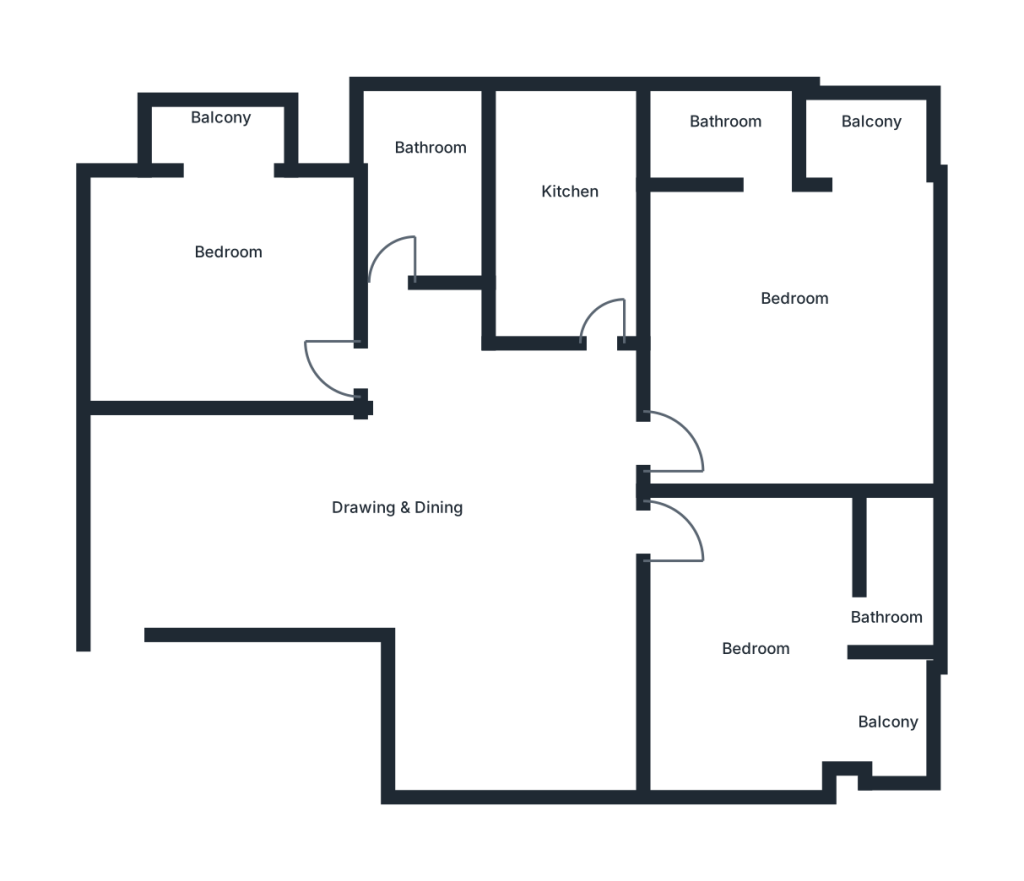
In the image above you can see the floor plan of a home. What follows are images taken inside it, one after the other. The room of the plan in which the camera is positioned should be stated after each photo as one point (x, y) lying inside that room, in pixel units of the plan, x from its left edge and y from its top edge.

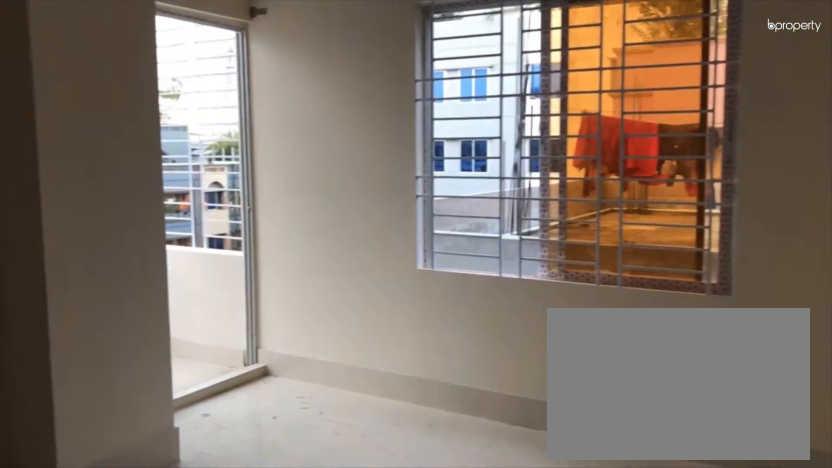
(783, 297)
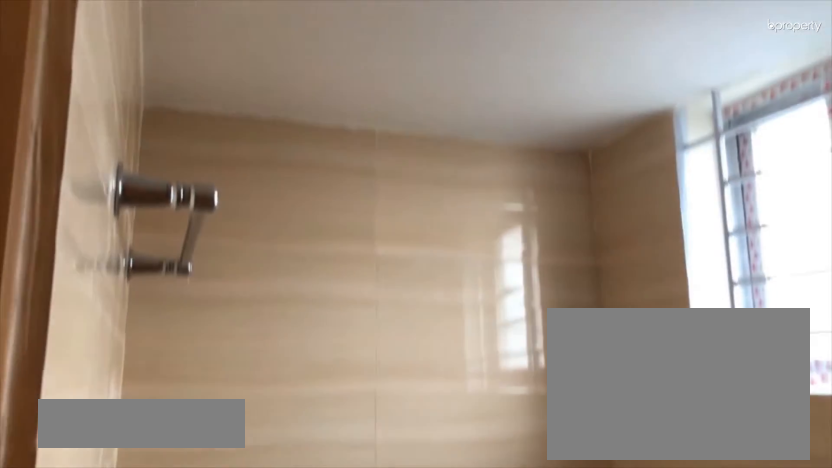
(710, 129)
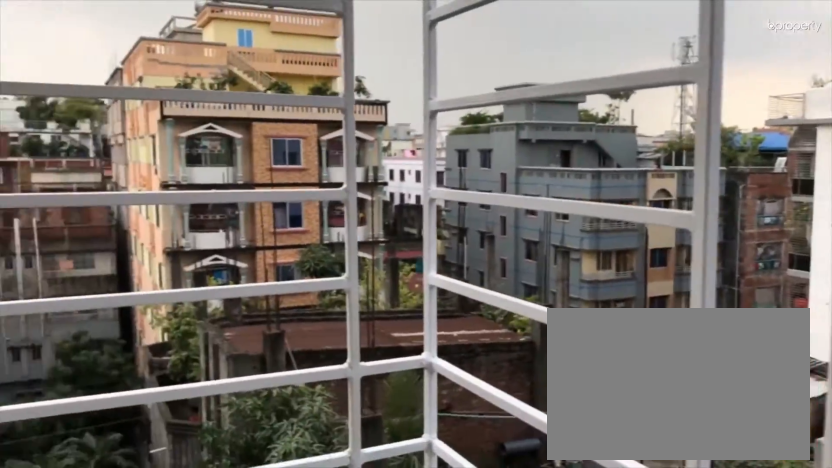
(870, 134)
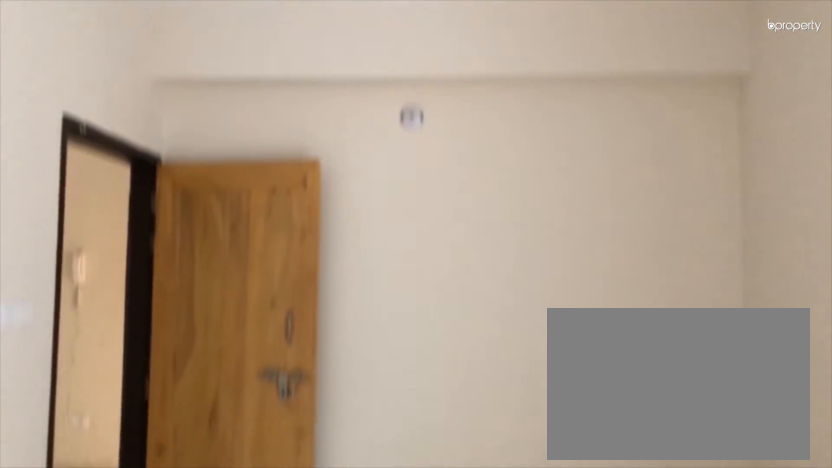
(776, 637)
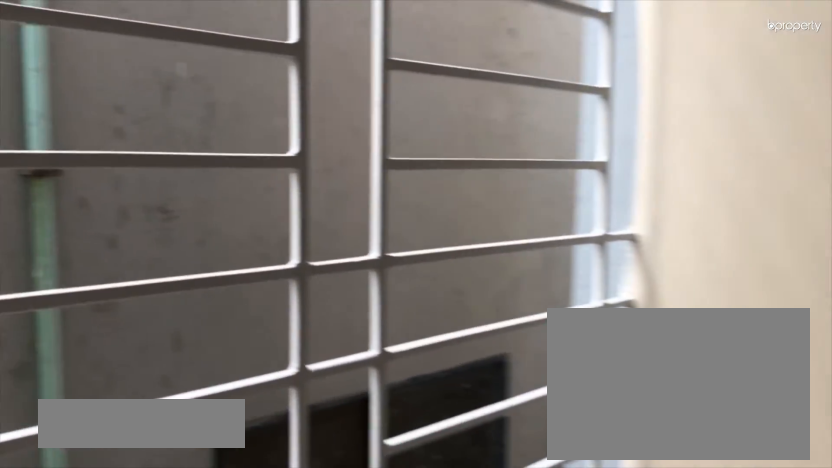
(896, 716)
